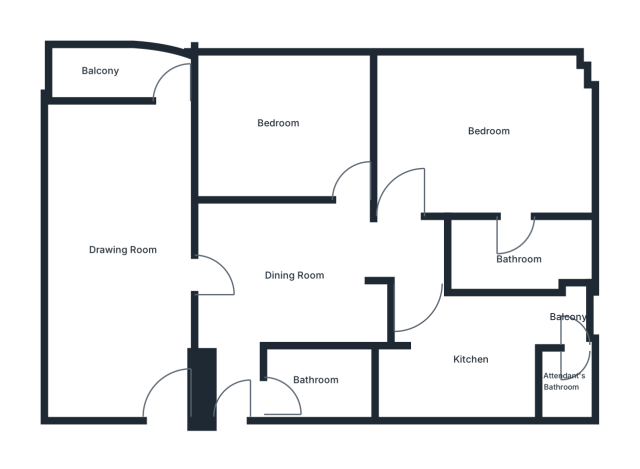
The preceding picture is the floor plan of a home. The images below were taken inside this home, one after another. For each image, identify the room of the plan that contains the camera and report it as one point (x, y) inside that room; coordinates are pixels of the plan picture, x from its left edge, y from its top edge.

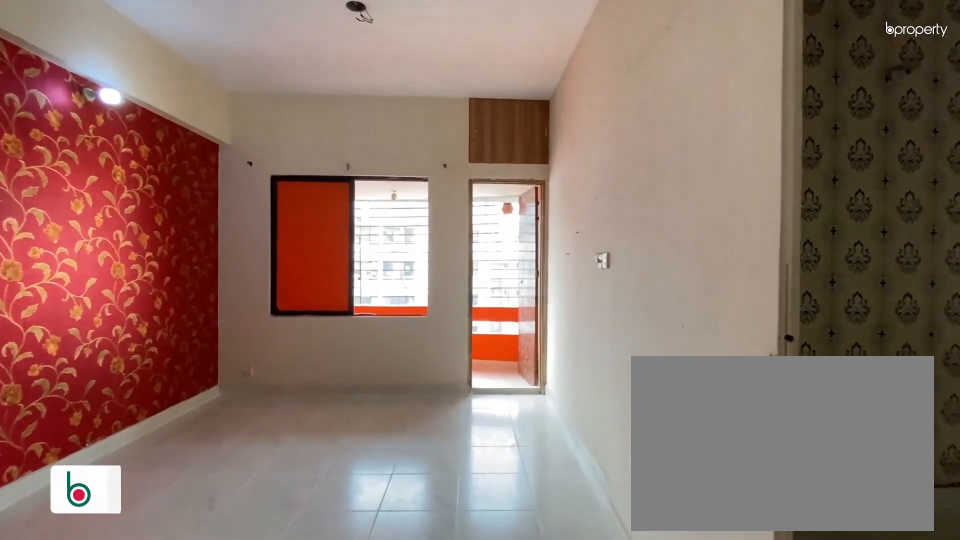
(125, 234)
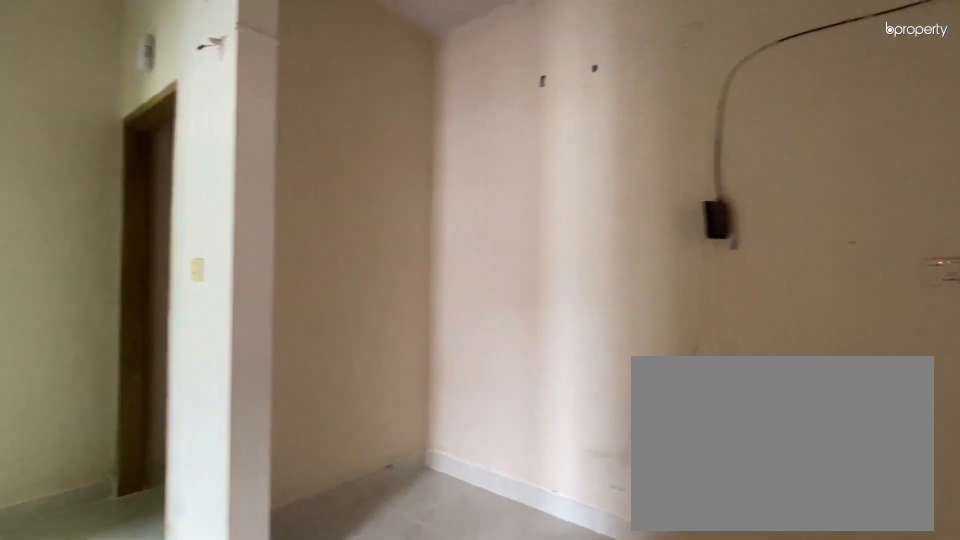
(283, 279)
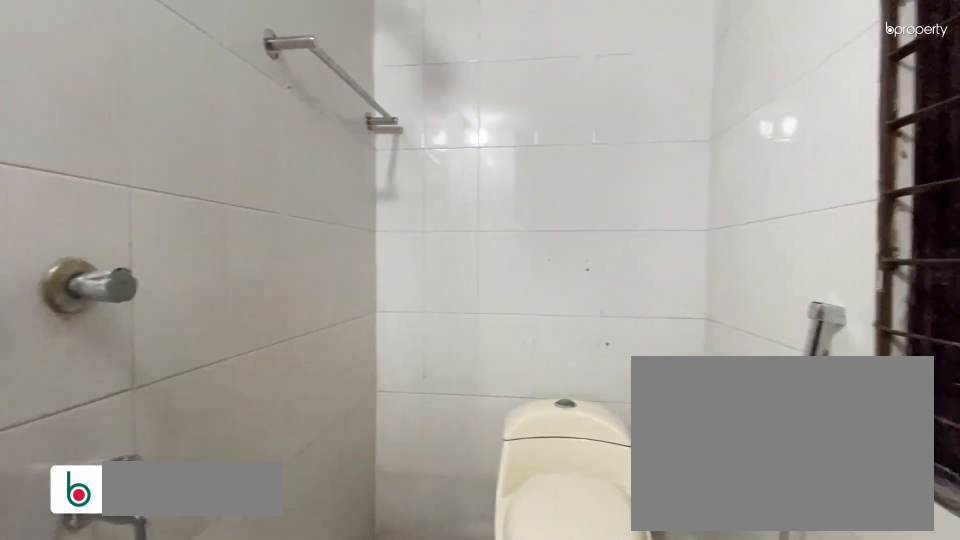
(311, 388)
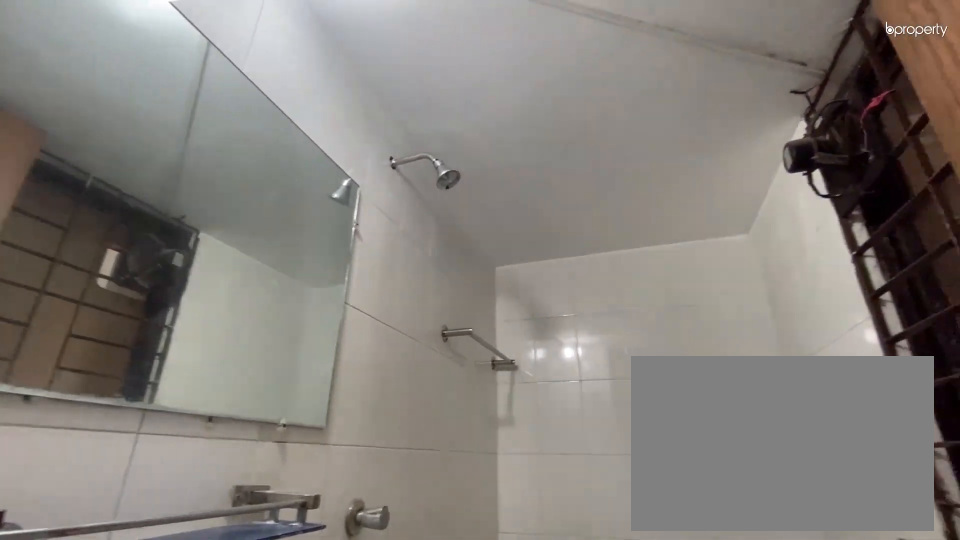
(311, 388)
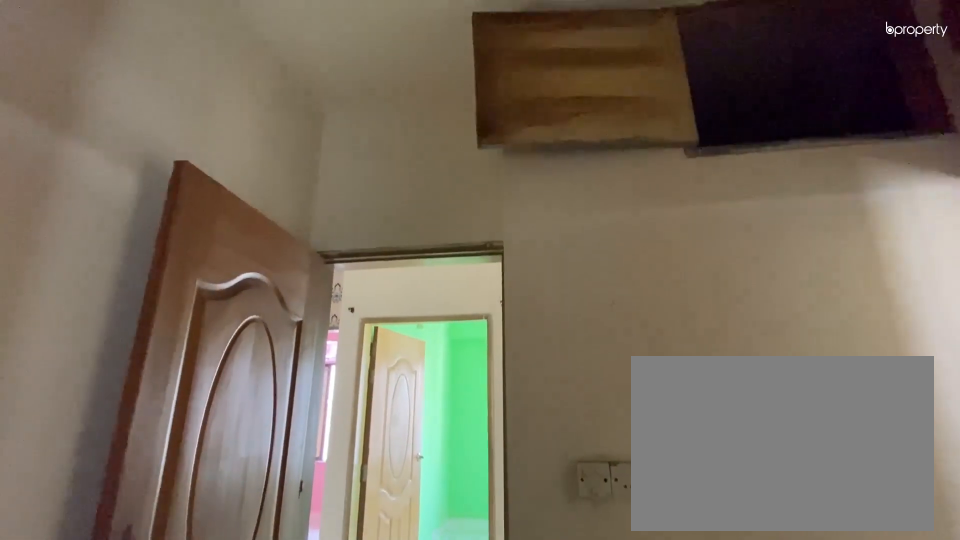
(461, 358)
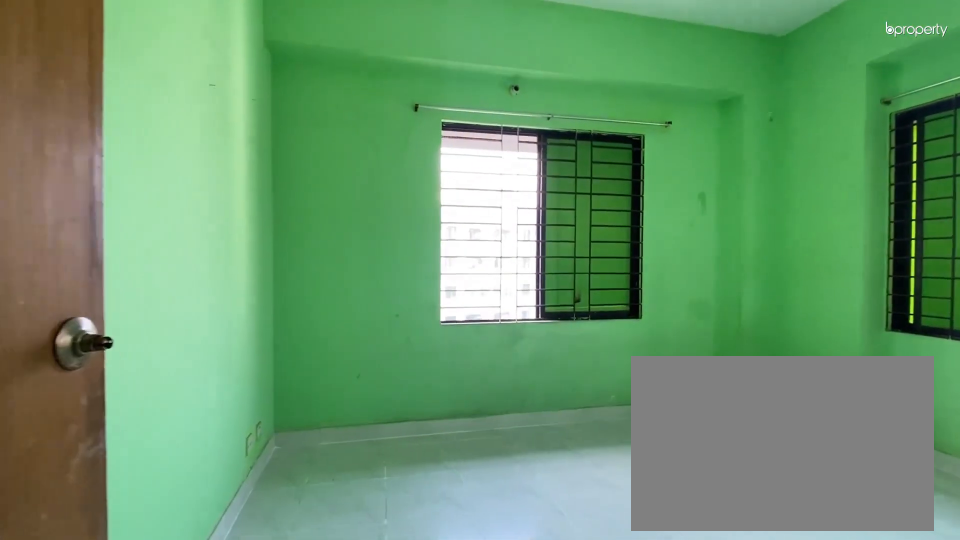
(485, 143)
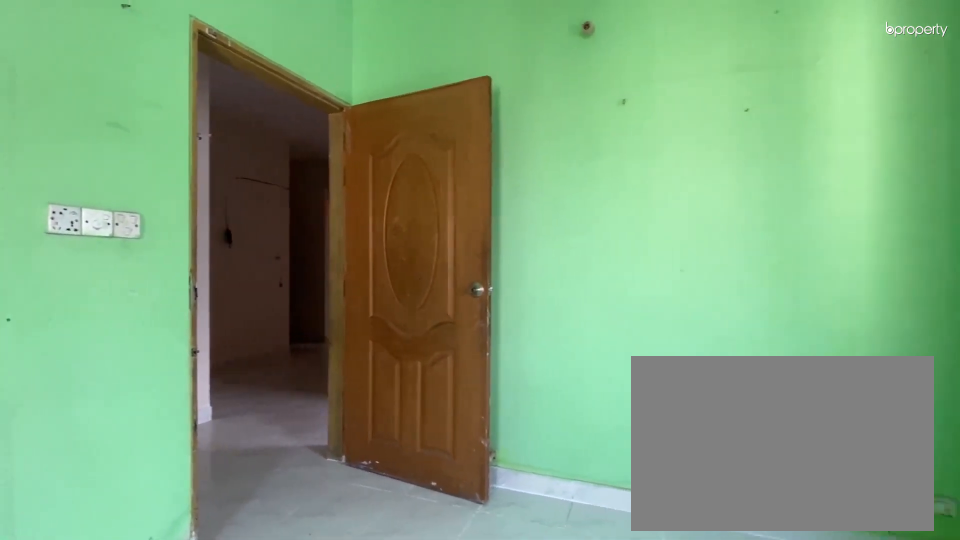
(485, 143)
